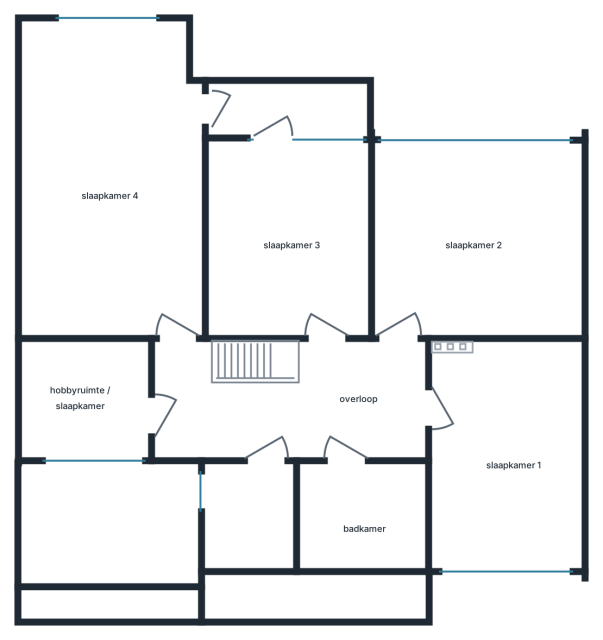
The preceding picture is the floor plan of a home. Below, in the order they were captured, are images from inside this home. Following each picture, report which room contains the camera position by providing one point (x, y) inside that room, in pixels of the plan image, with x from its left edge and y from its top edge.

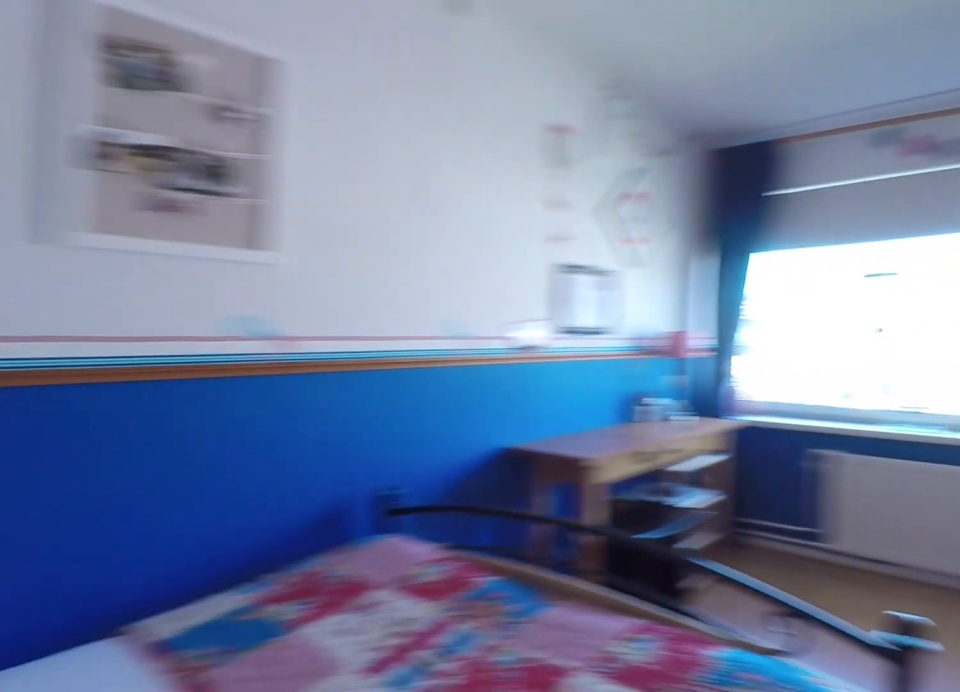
(506, 457)
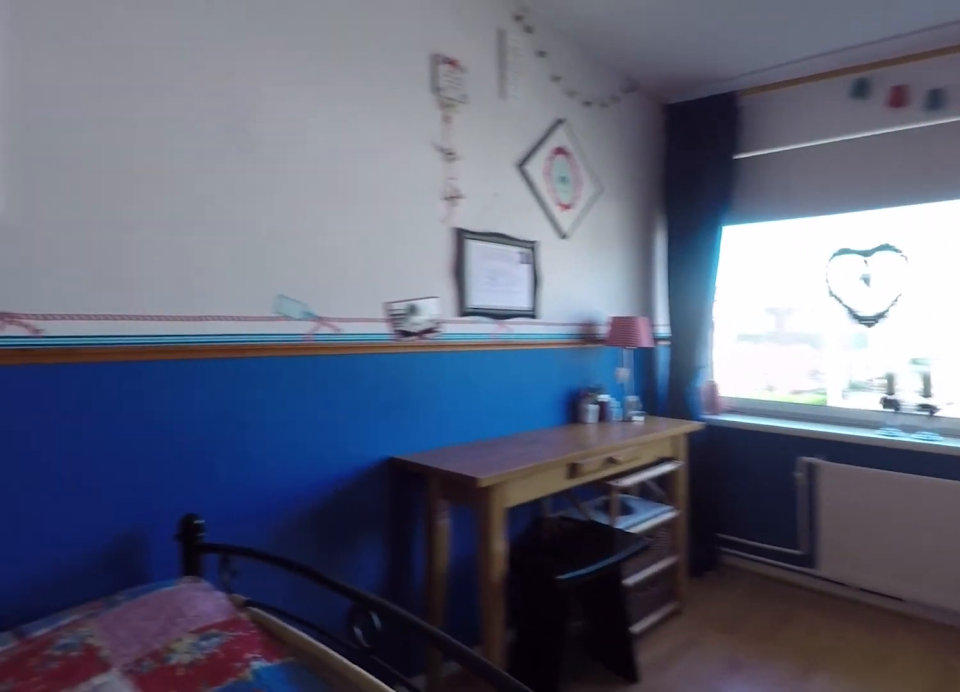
(506, 457)
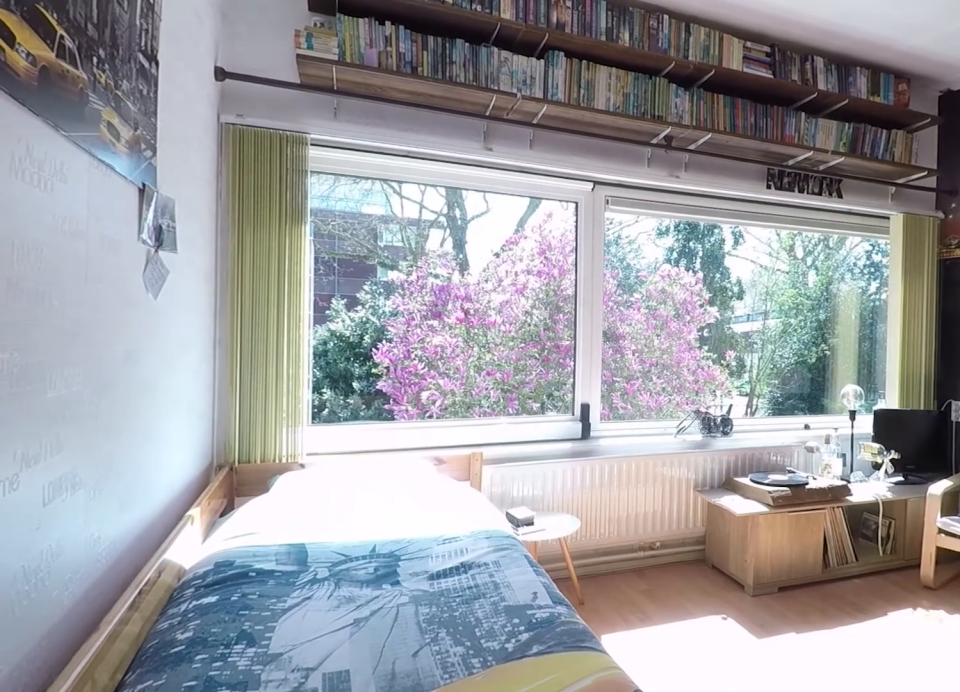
(476, 239)
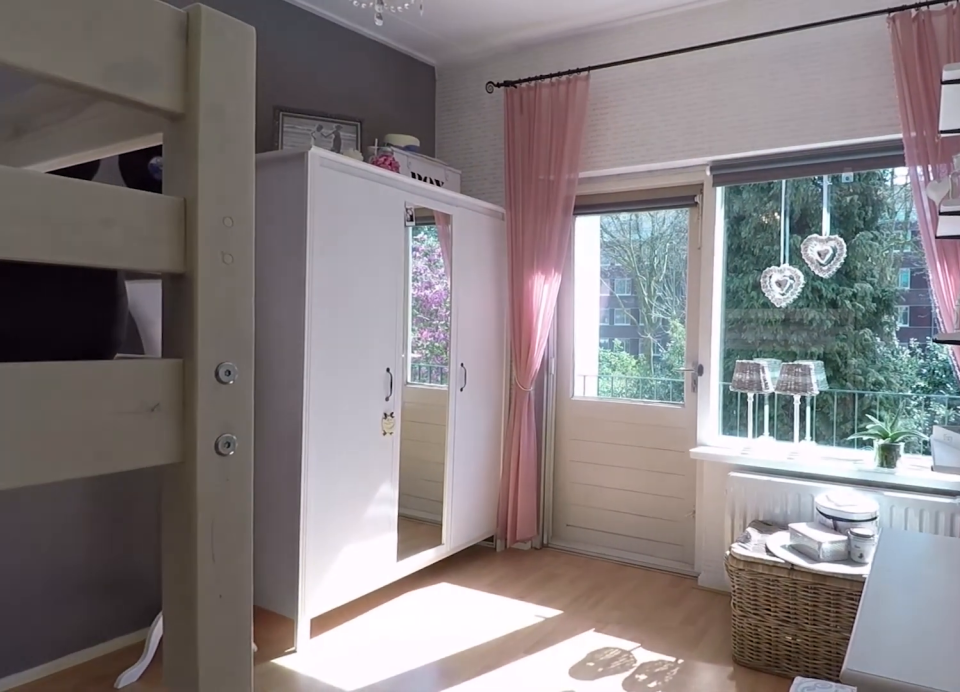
(281, 236)
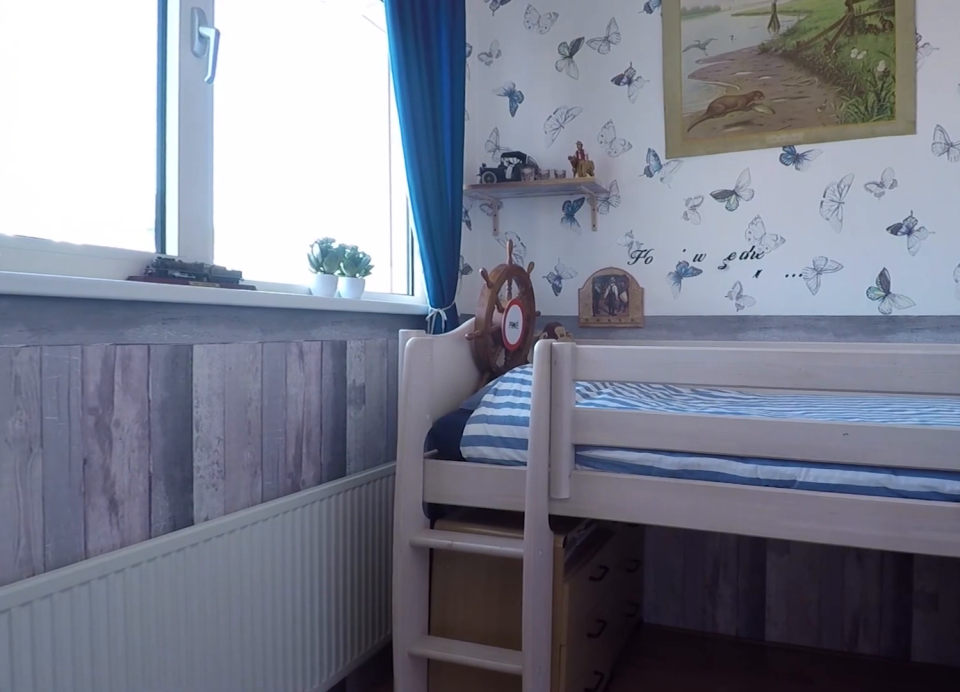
(87, 403)
